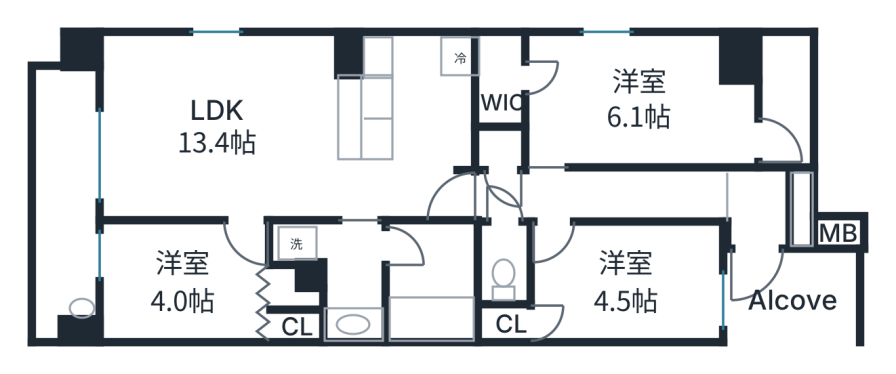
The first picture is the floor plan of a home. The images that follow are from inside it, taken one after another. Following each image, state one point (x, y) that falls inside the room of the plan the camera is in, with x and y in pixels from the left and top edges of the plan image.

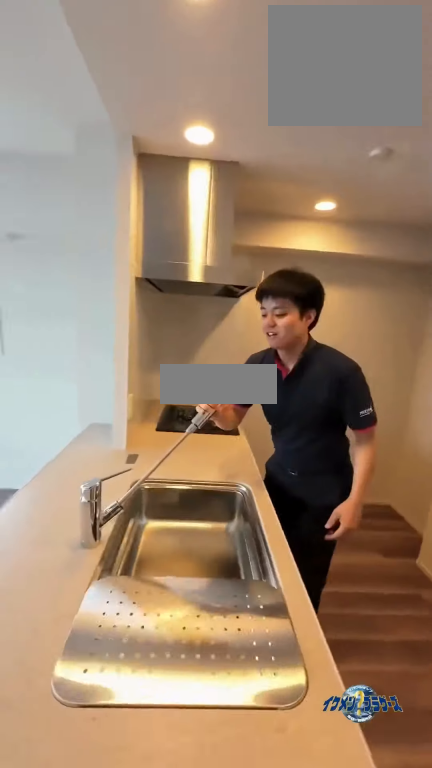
(405, 103)
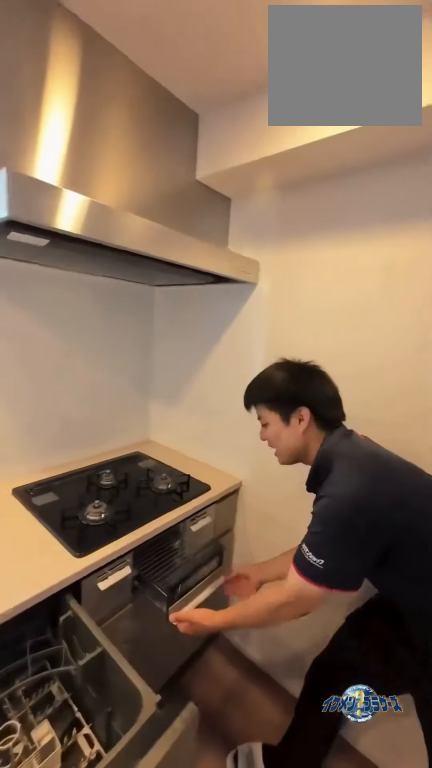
(369, 96)
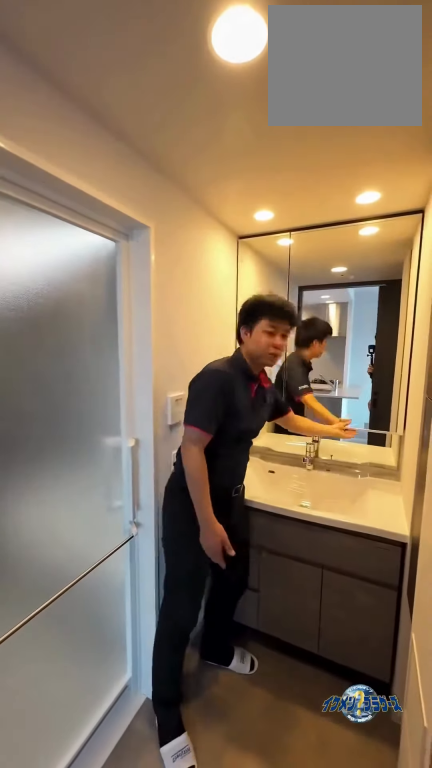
(334, 271)
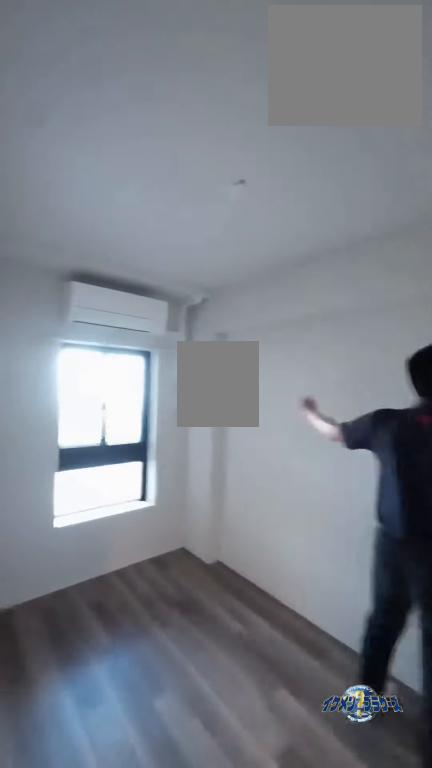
(624, 279)
